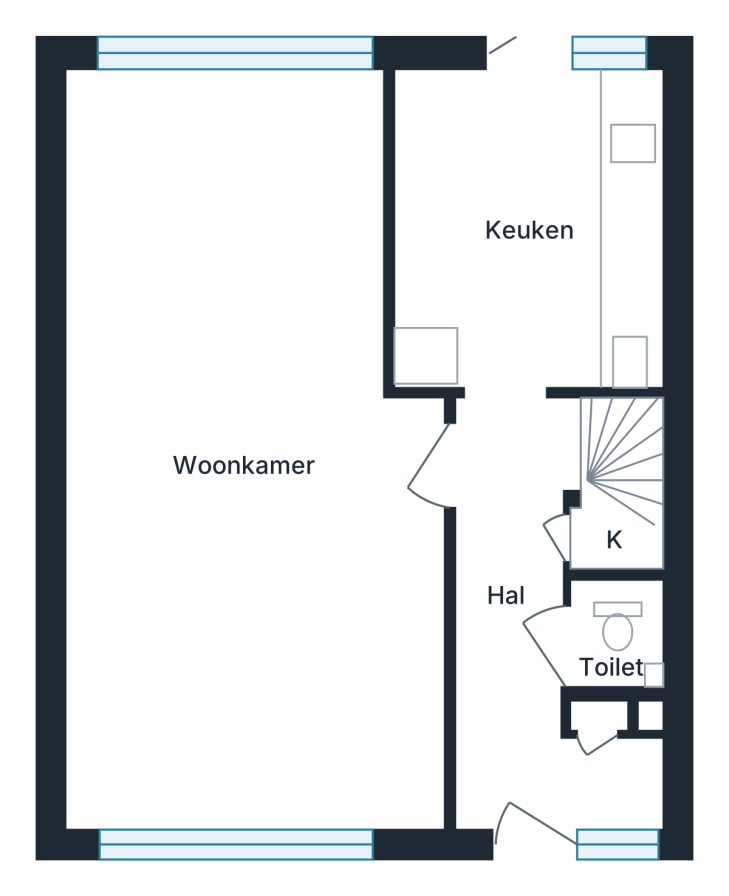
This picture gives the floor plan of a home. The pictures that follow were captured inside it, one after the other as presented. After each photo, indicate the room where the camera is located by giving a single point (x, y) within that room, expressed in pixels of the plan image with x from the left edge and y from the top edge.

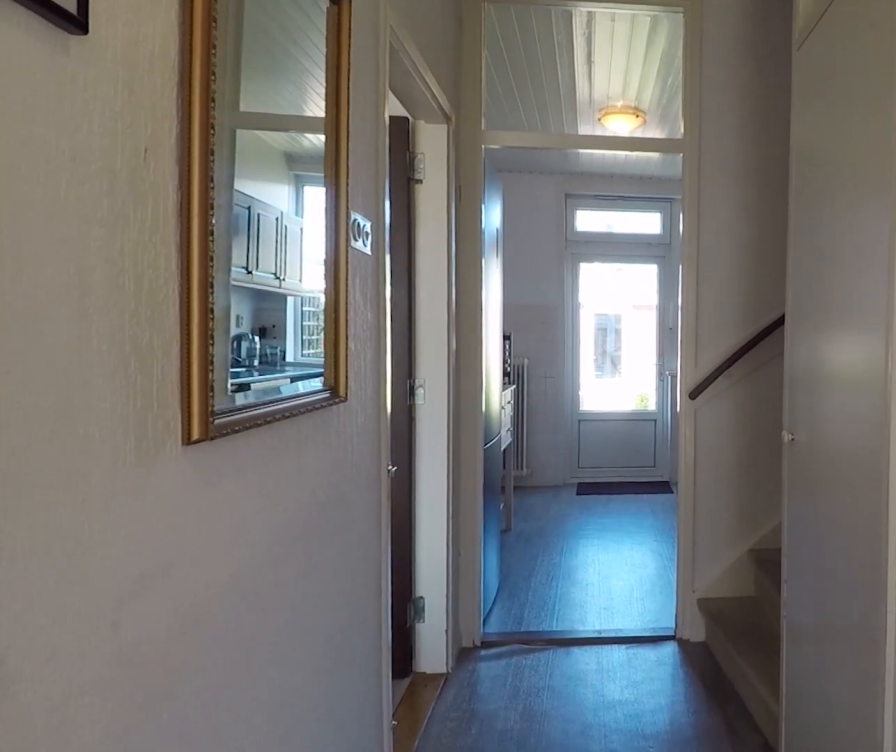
(526, 636)
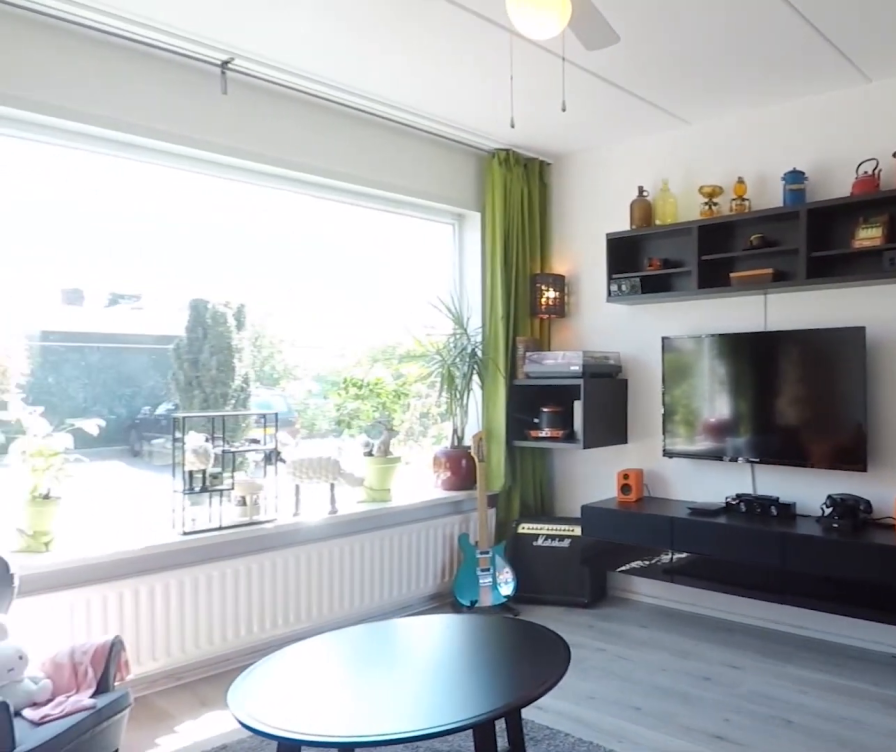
(257, 670)
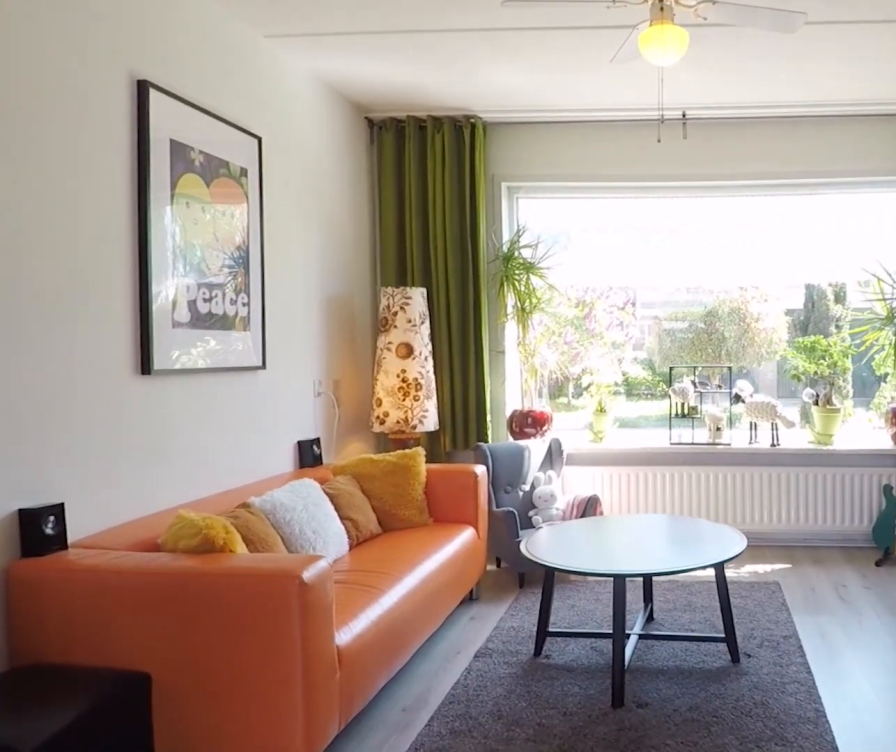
(257, 670)
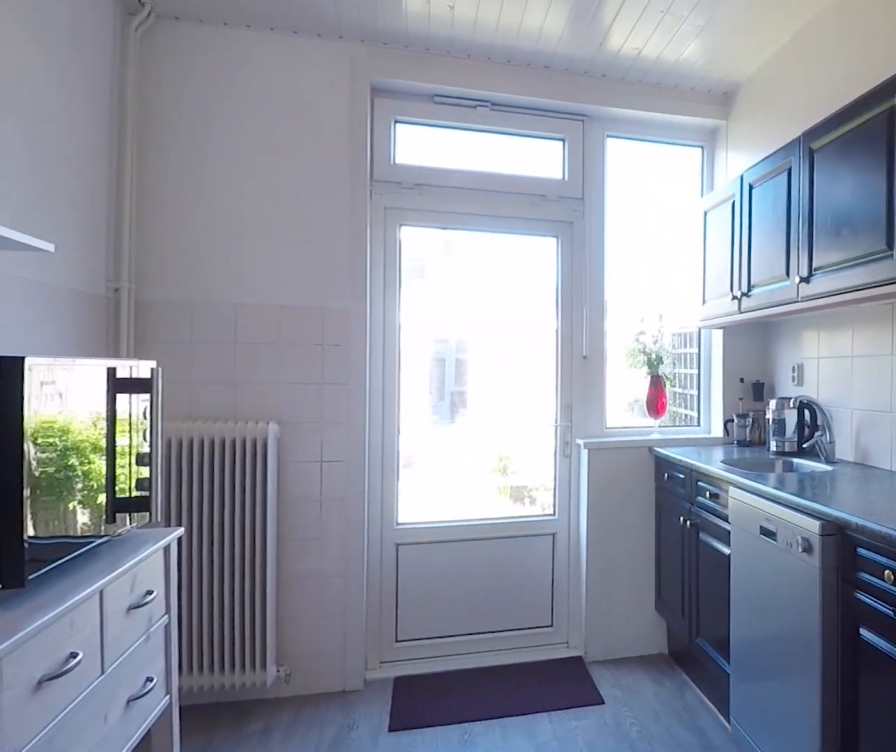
(528, 225)
